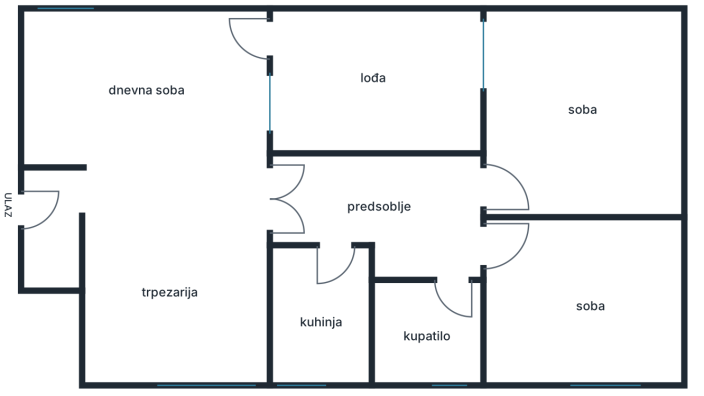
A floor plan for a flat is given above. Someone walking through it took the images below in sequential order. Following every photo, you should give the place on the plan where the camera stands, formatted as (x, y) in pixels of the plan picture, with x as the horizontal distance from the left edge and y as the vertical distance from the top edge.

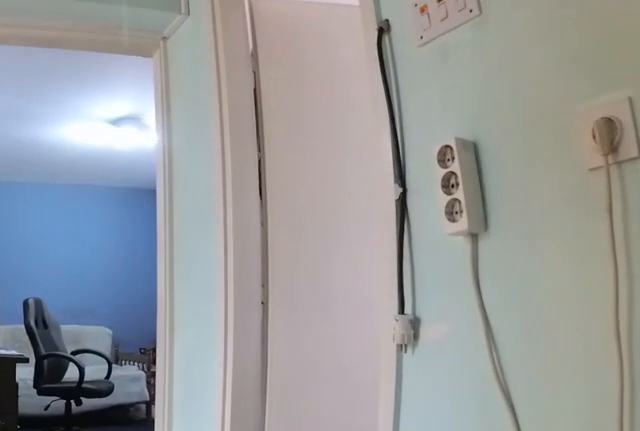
(360, 218)
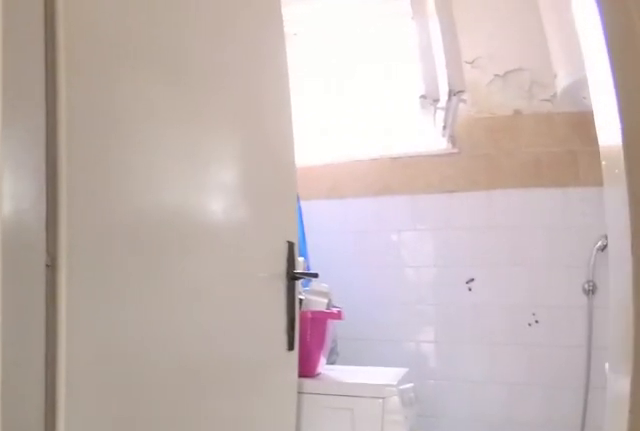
(417, 241)
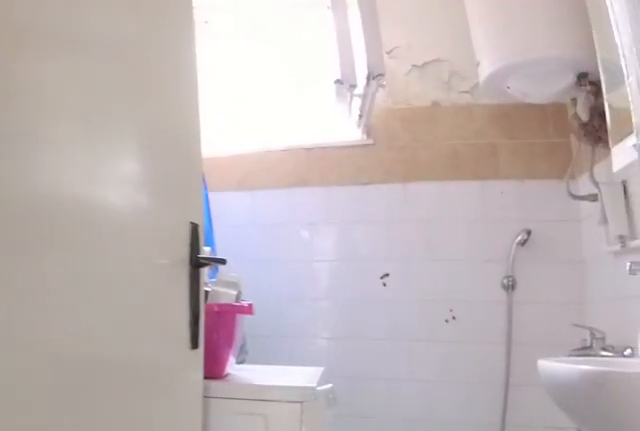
(426, 242)
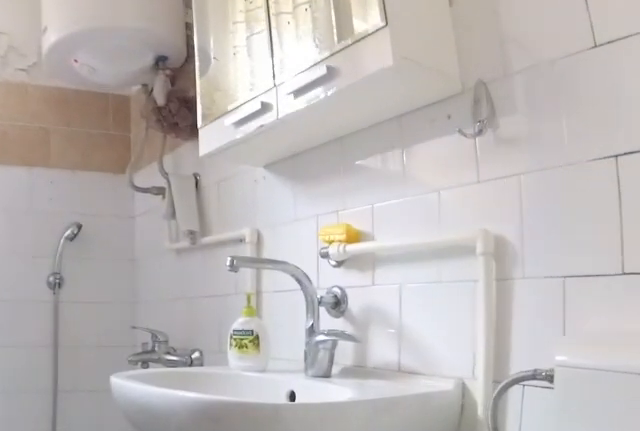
(448, 258)
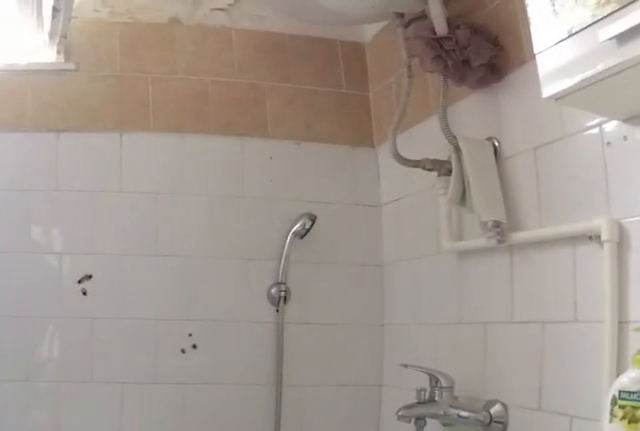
(446, 306)
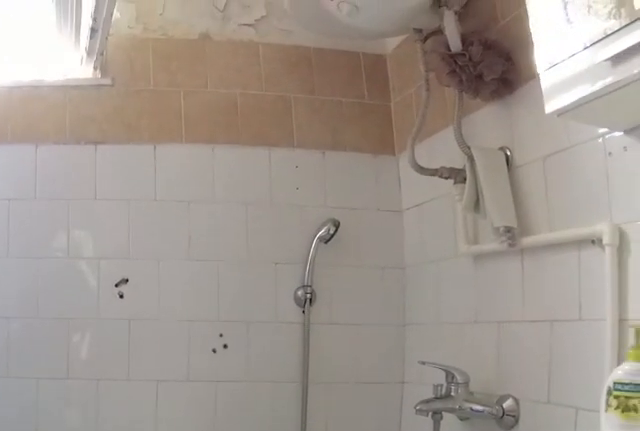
(446, 305)
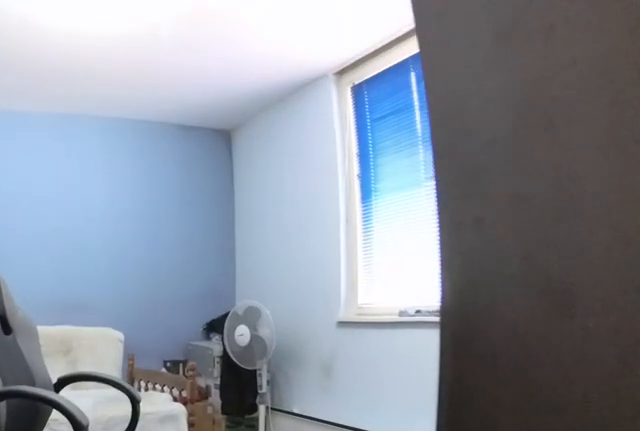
(479, 242)
